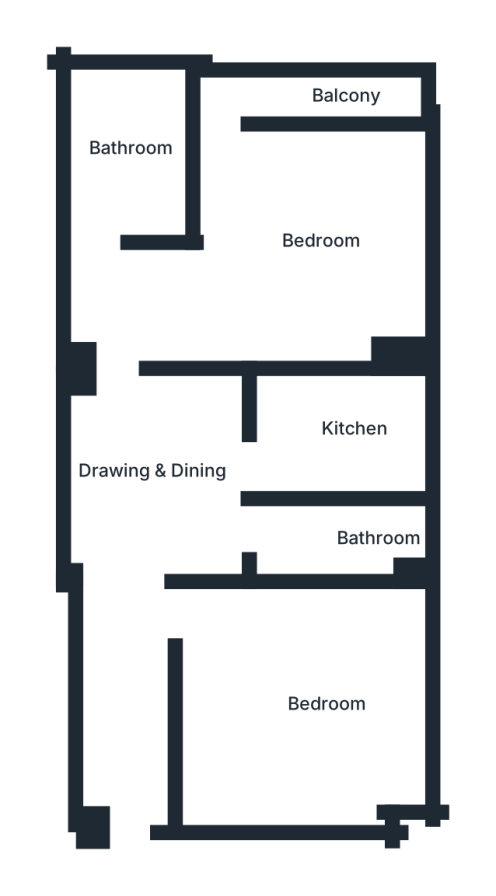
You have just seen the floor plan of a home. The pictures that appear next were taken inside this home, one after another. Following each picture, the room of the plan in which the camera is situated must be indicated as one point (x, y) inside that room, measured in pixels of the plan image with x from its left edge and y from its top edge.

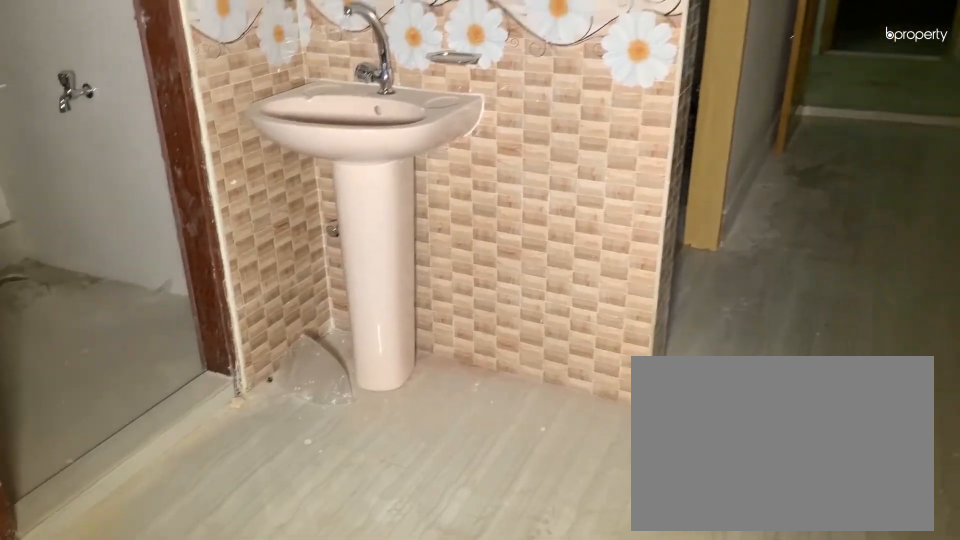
(138, 453)
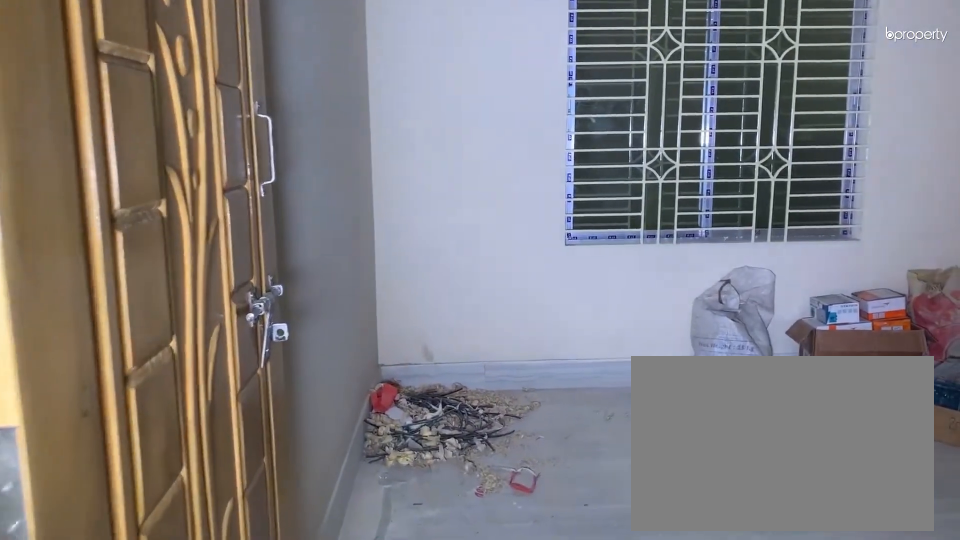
(209, 645)
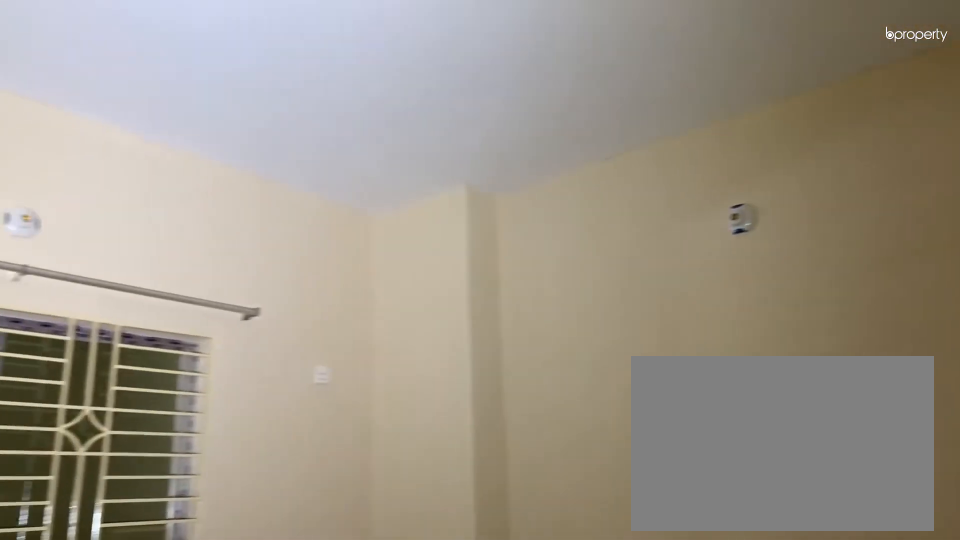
(301, 710)
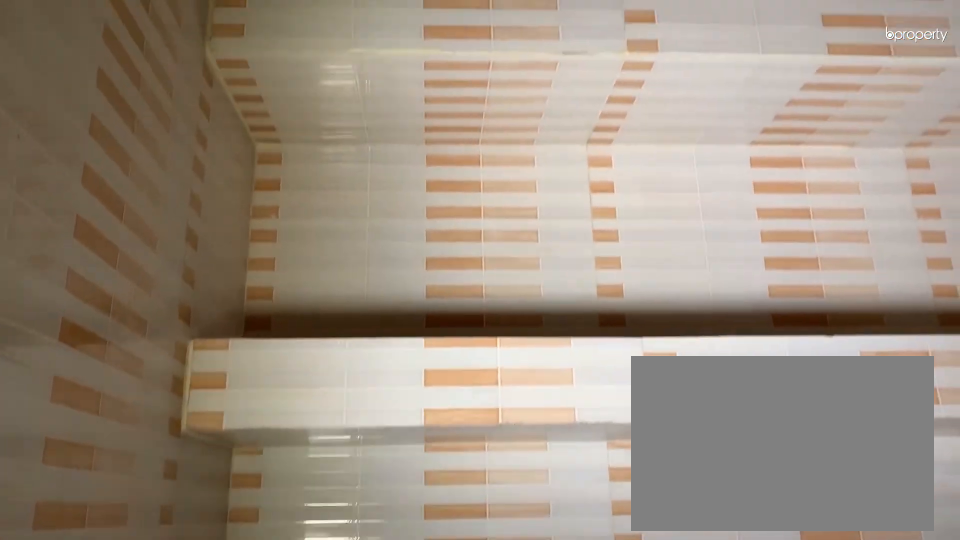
(344, 429)
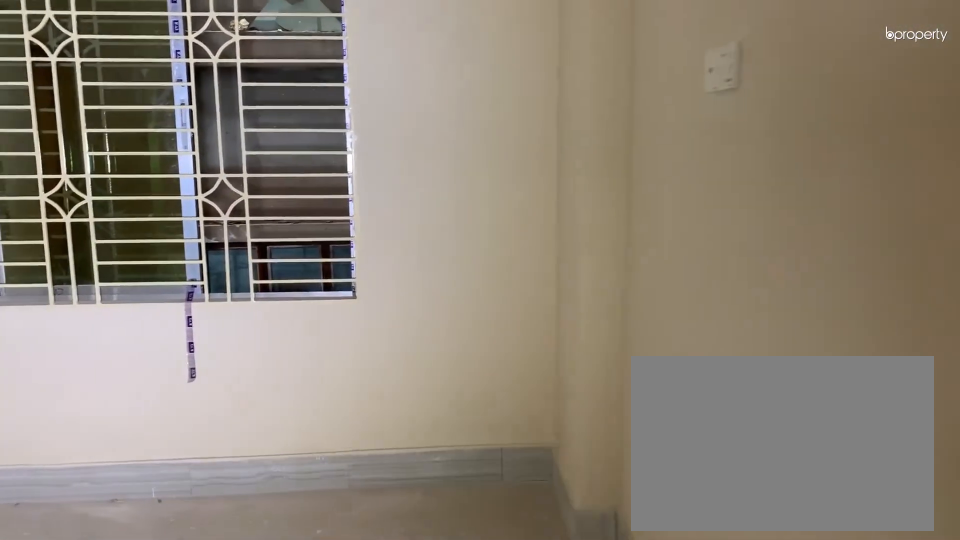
(305, 241)
